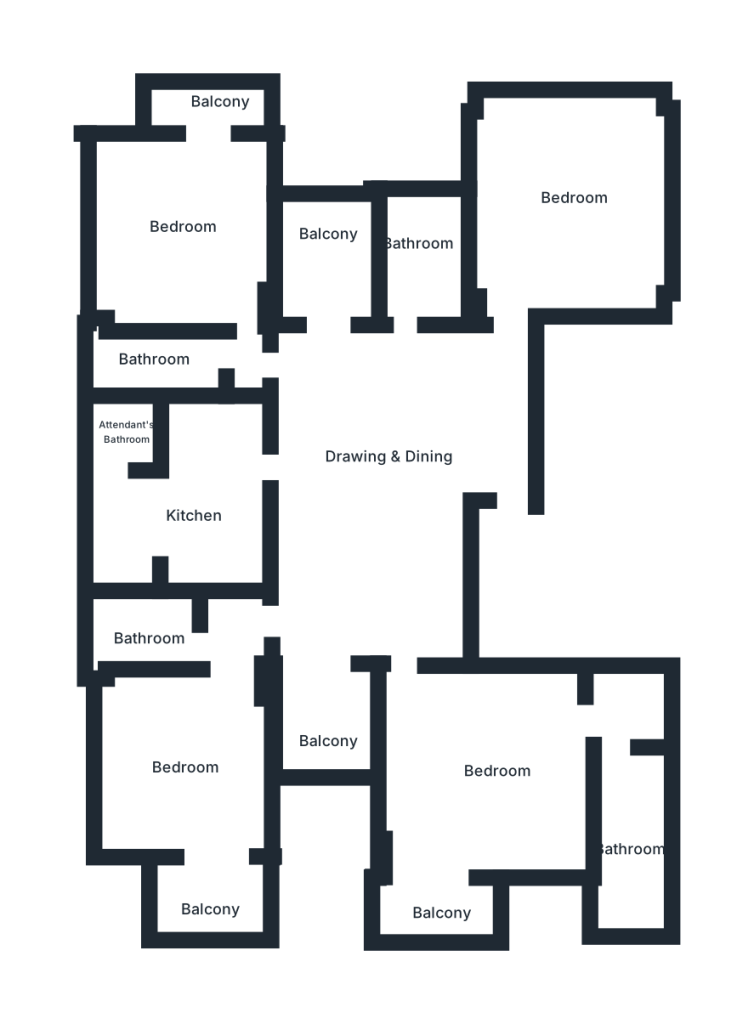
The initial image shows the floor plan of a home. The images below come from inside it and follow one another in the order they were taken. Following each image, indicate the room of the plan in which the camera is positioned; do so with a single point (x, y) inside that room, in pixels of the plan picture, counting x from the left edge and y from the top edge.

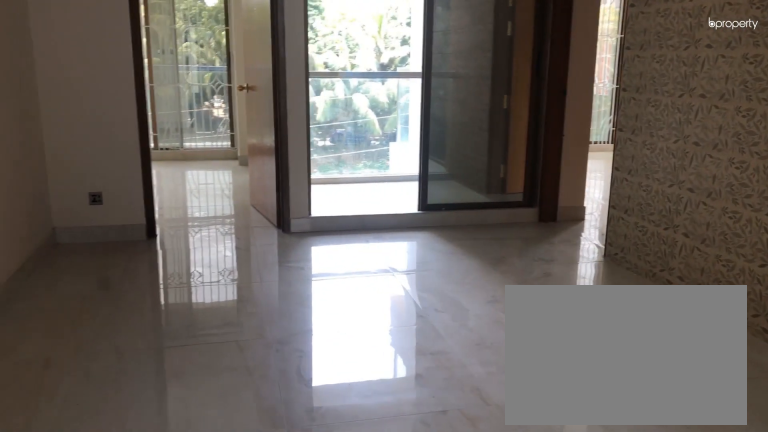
(379, 515)
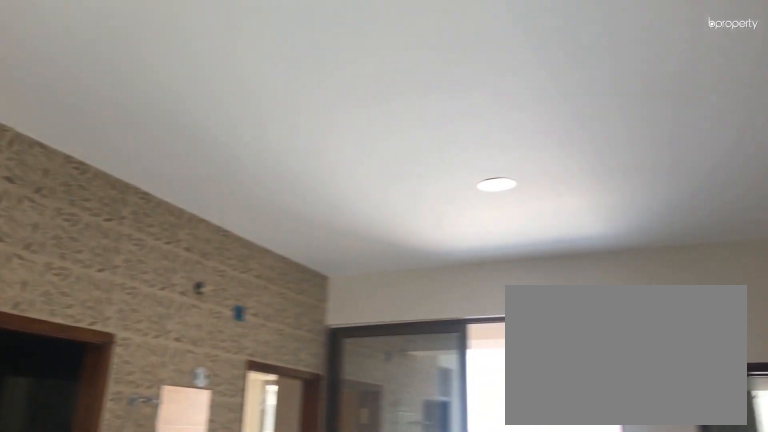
(379, 515)
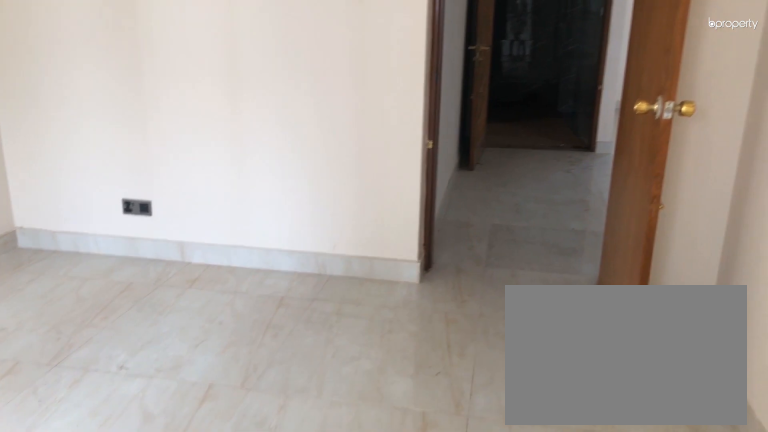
(571, 208)
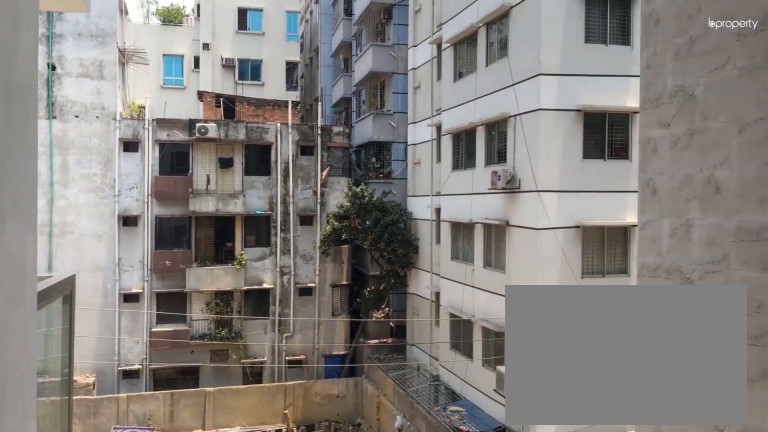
(330, 268)
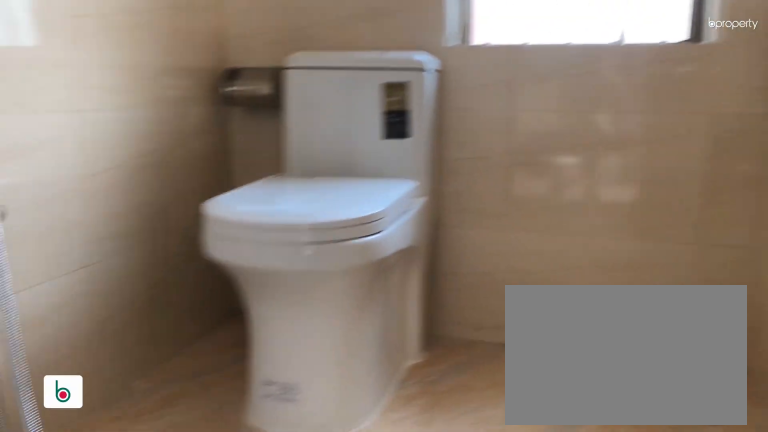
(175, 358)
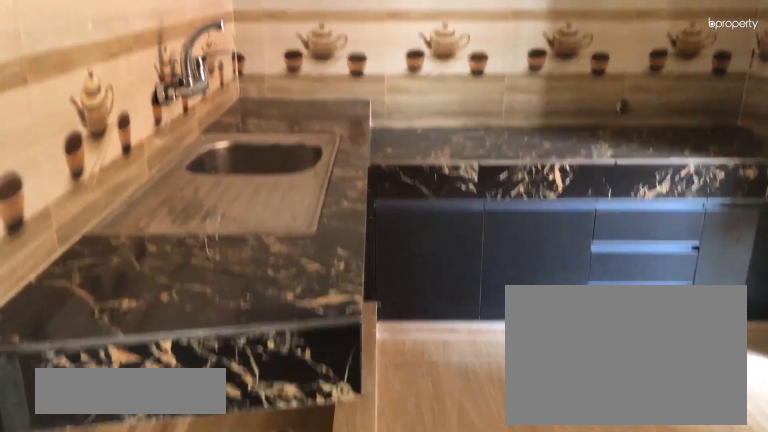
(206, 504)
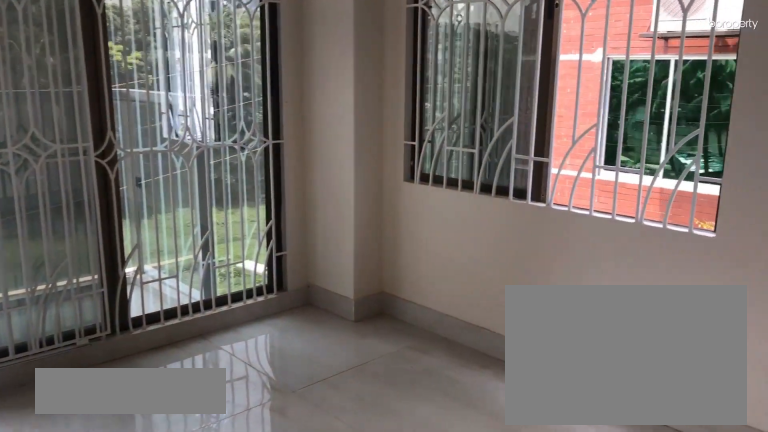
(193, 779)
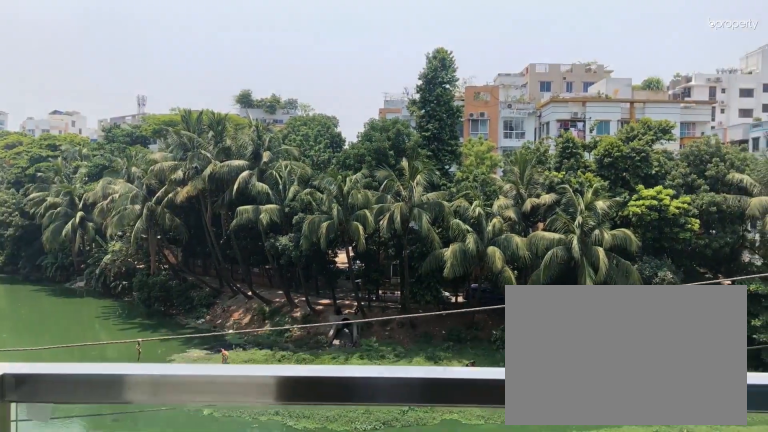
(211, 903)
